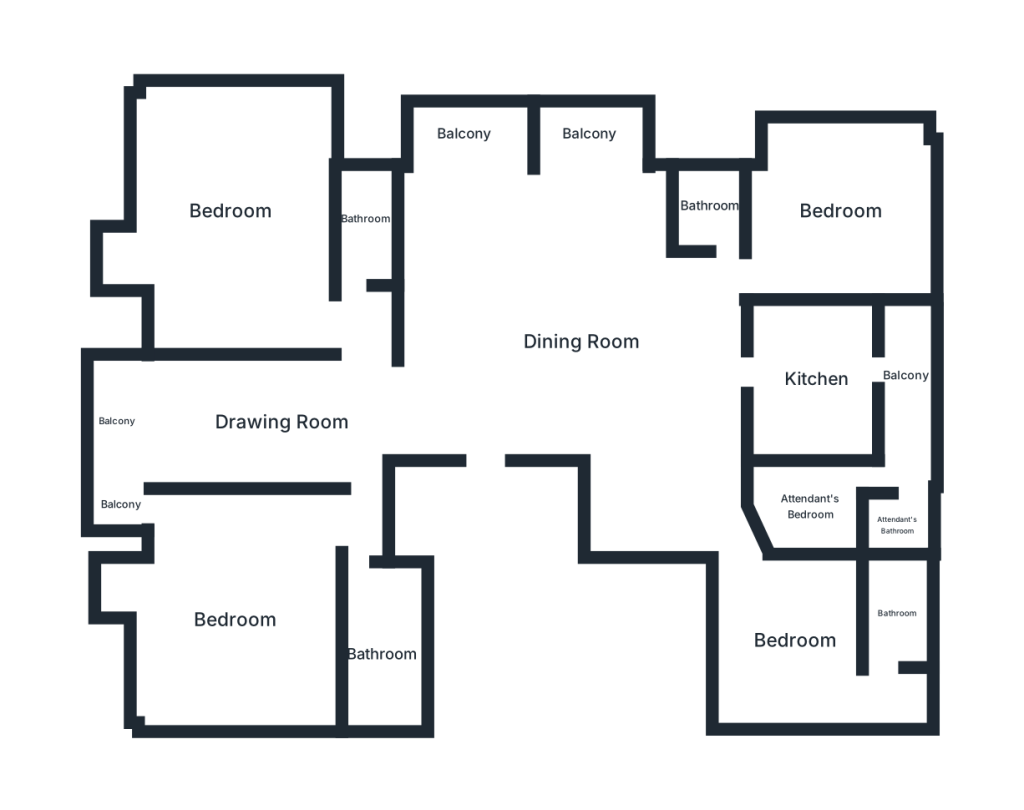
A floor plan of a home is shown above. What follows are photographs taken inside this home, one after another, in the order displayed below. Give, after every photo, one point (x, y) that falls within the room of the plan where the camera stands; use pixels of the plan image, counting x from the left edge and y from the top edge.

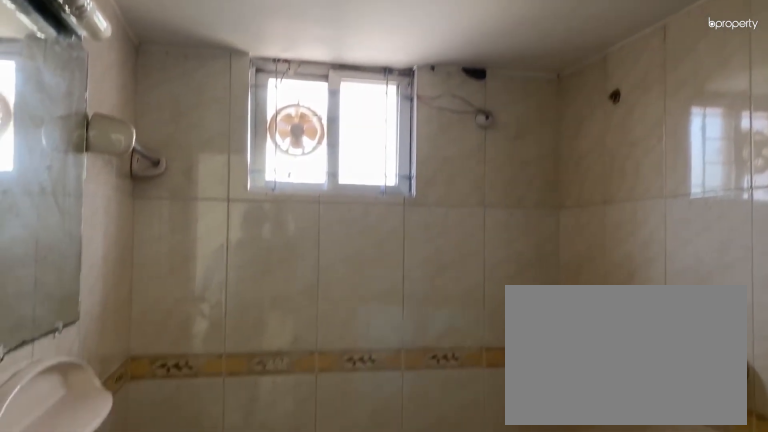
(368, 220)
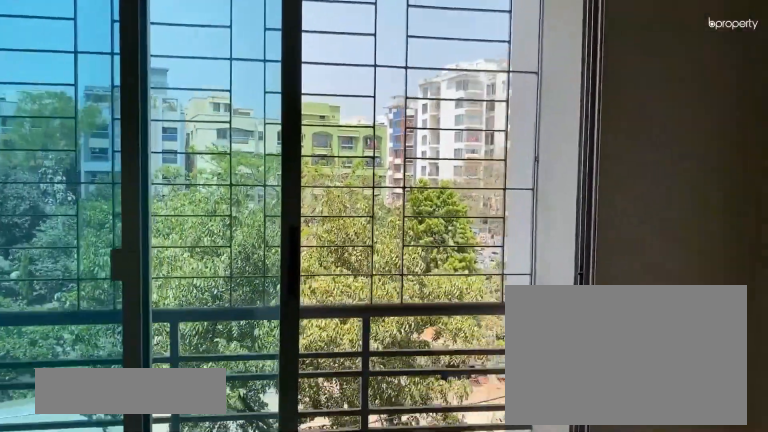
(586, 186)
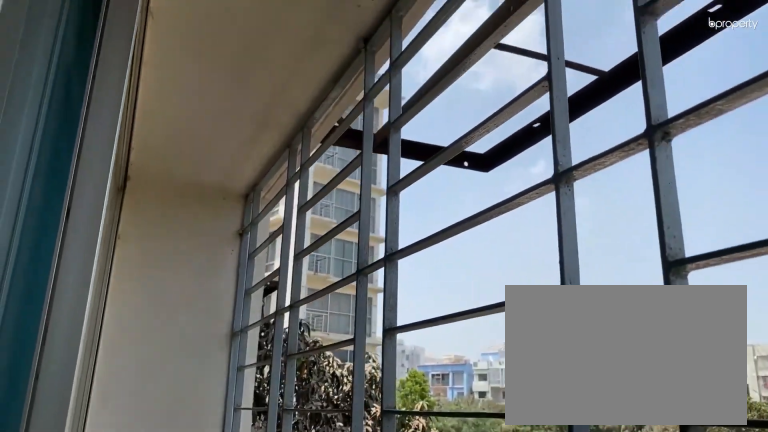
(589, 136)
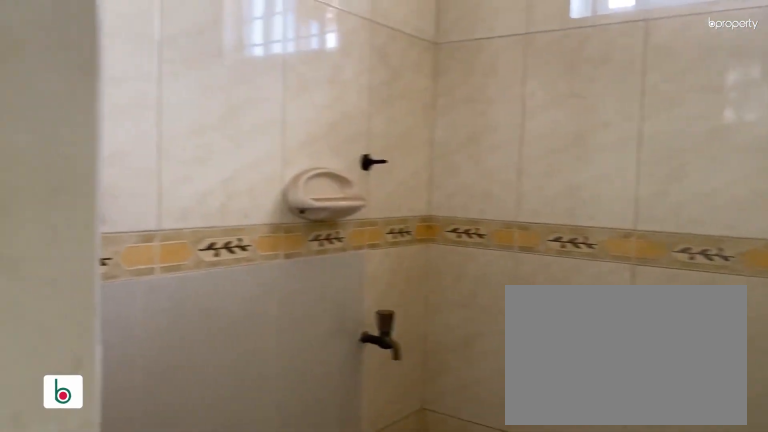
(712, 207)
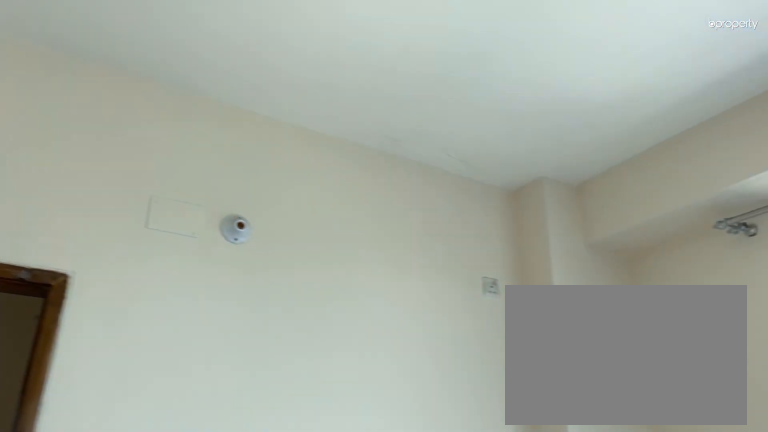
(839, 210)
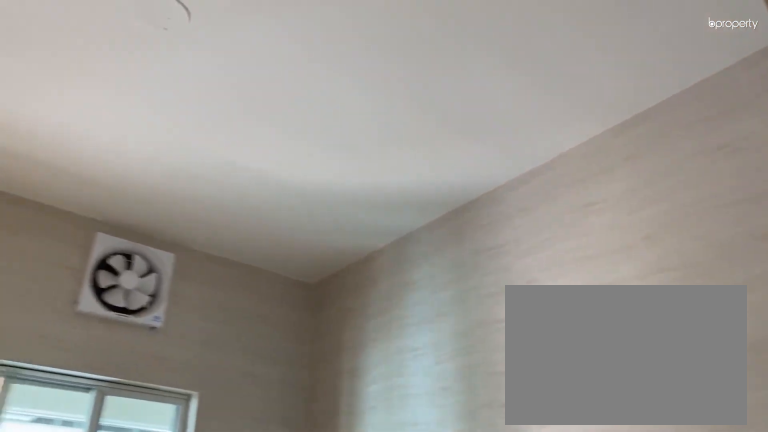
(816, 379)
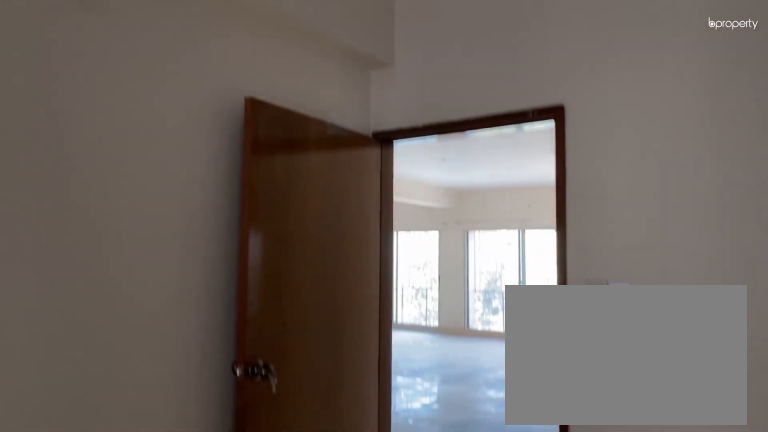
(793, 636)
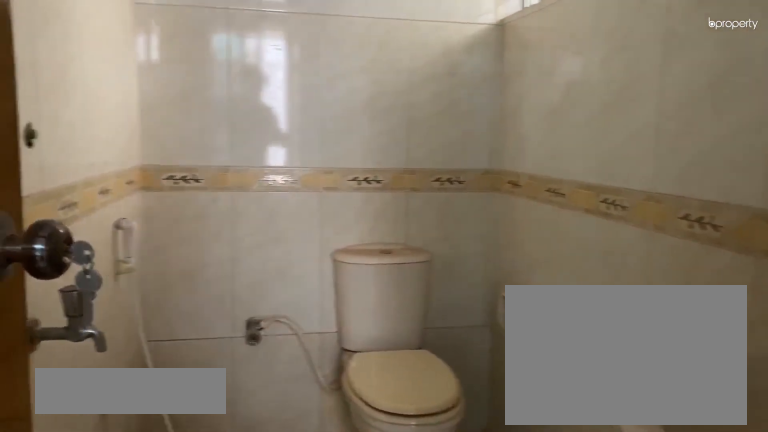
(896, 613)
